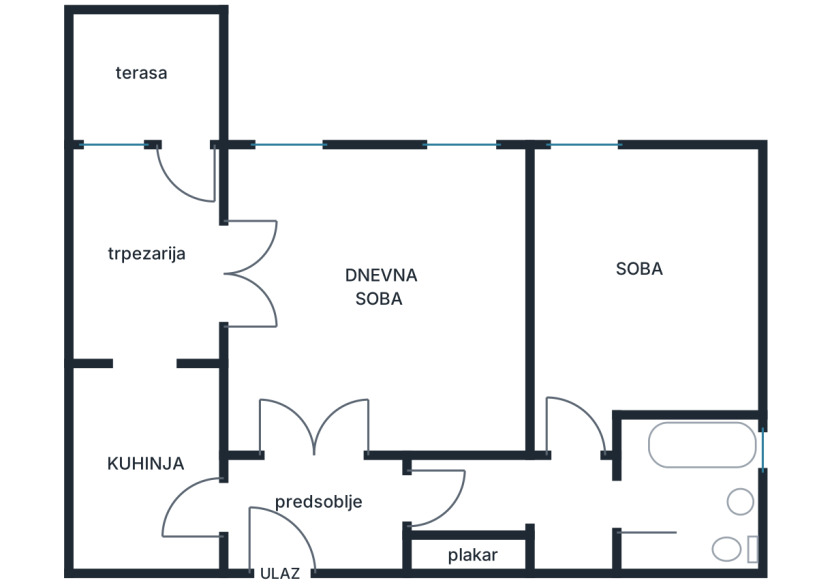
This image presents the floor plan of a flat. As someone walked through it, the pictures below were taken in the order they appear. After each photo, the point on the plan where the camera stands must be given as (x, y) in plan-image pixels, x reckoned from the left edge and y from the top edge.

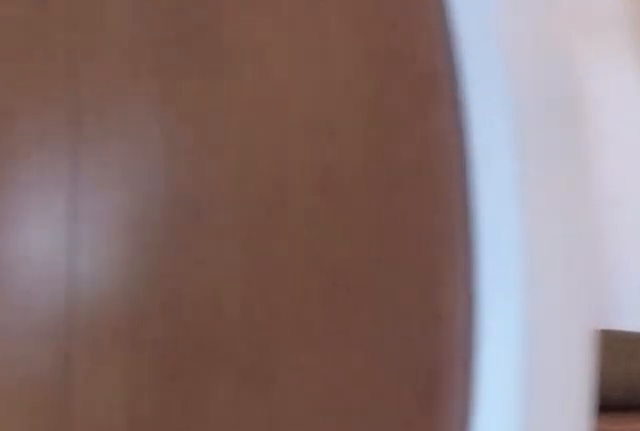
(572, 460)
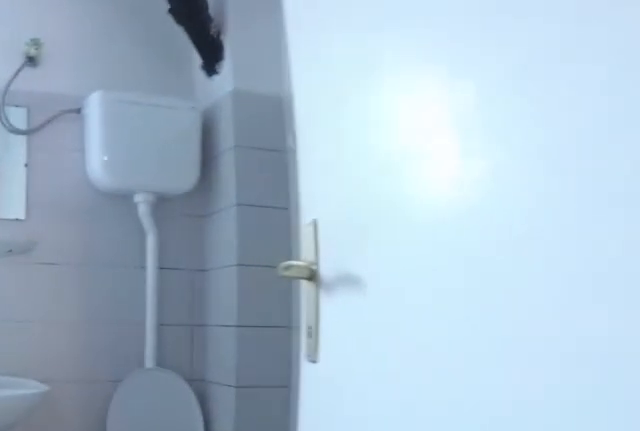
(590, 504)
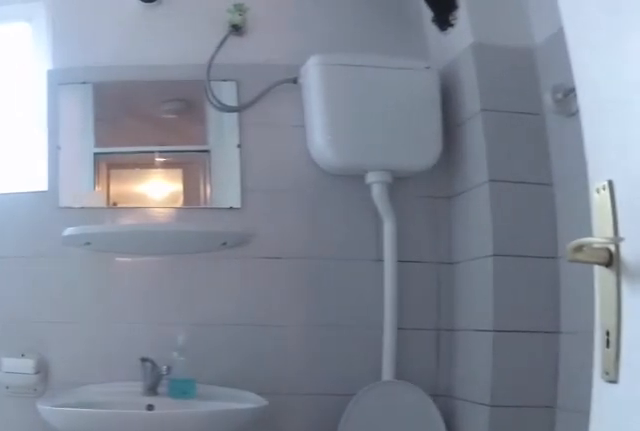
(608, 504)
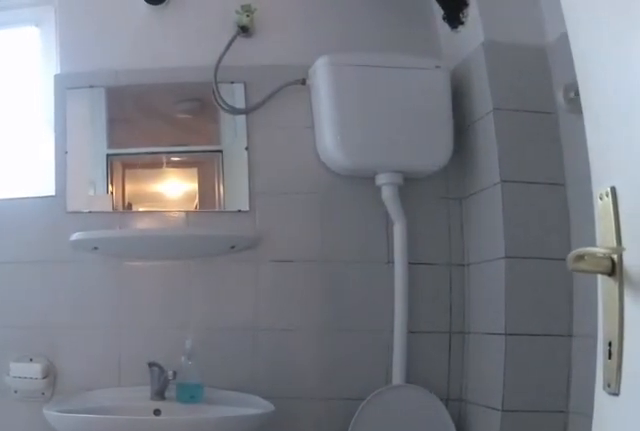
(607, 499)
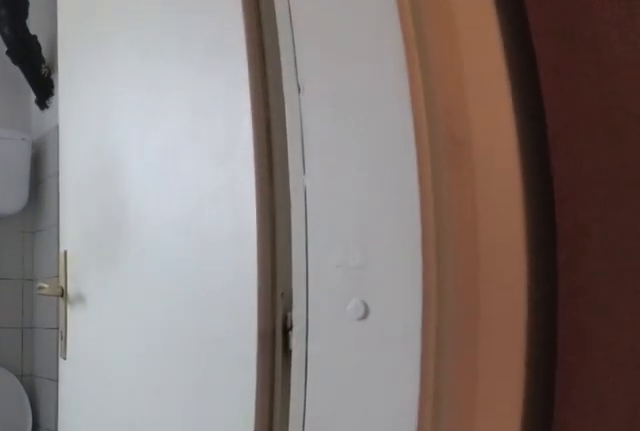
(594, 471)
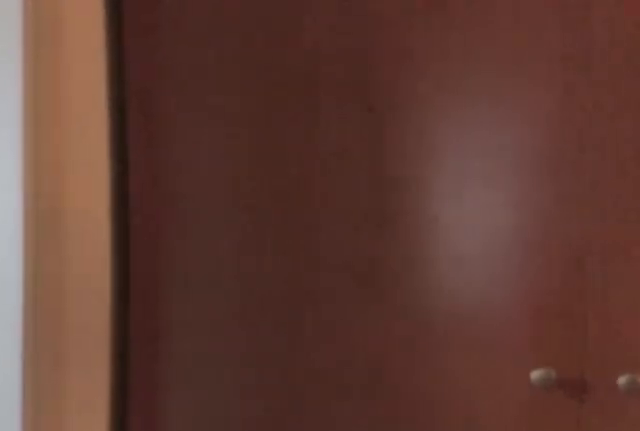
(589, 457)
